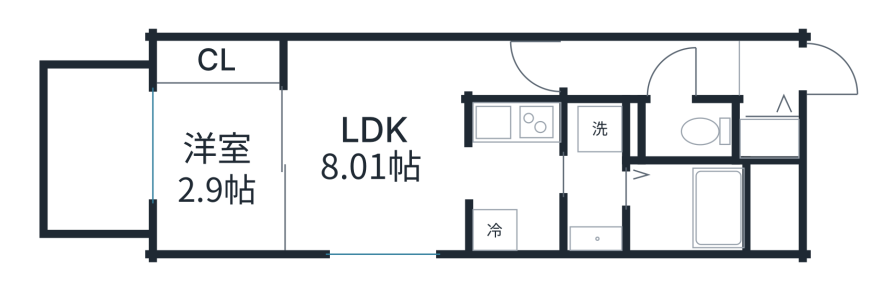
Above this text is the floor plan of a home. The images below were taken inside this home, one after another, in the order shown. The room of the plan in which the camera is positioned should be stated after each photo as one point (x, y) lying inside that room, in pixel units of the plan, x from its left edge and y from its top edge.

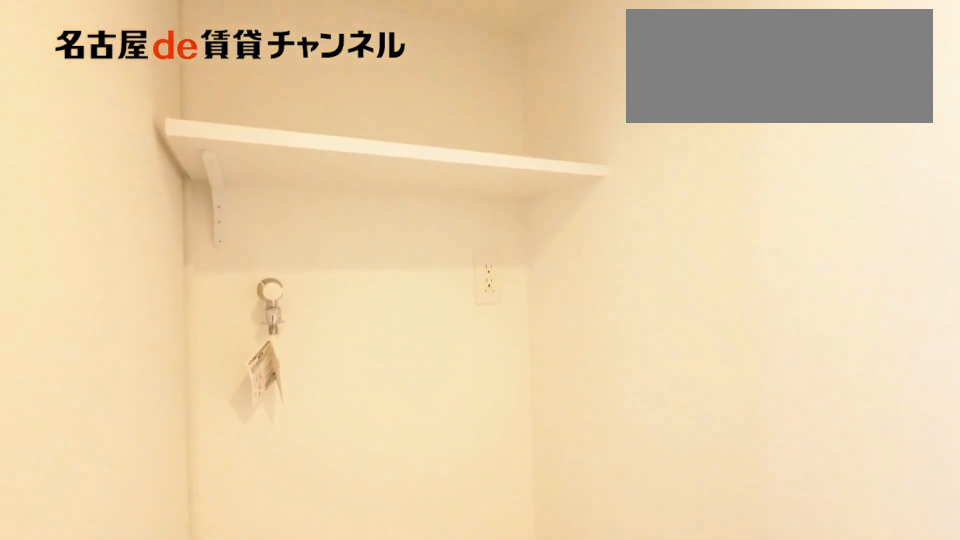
(593, 131)
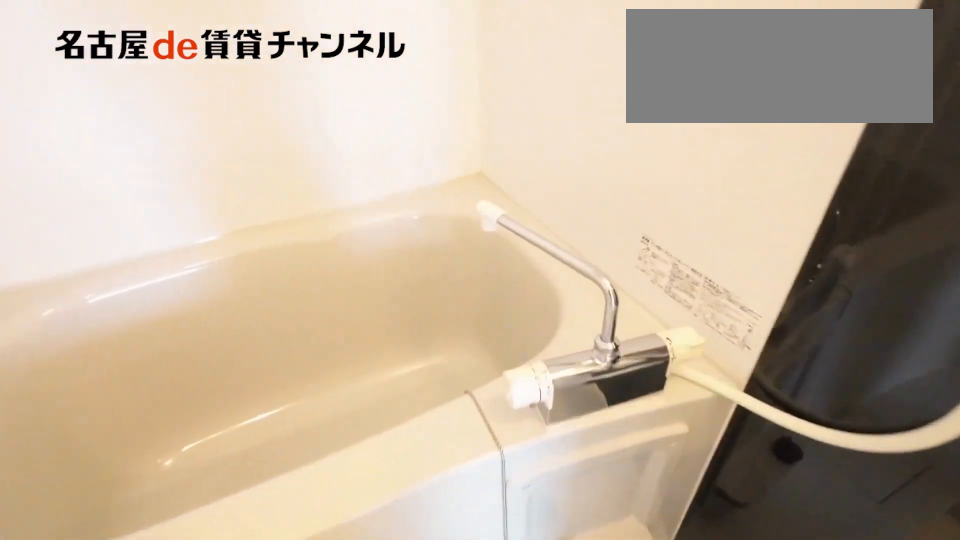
(688, 213)
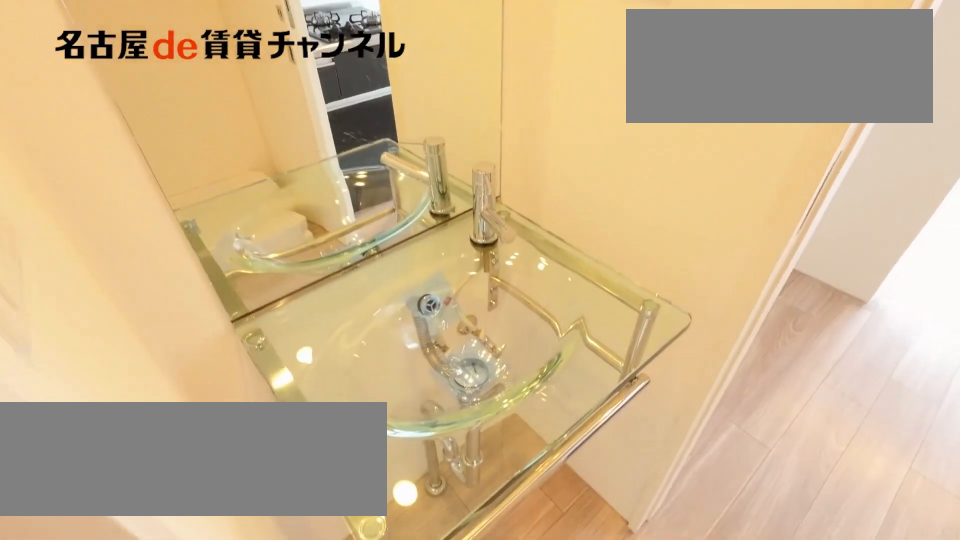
(596, 231)
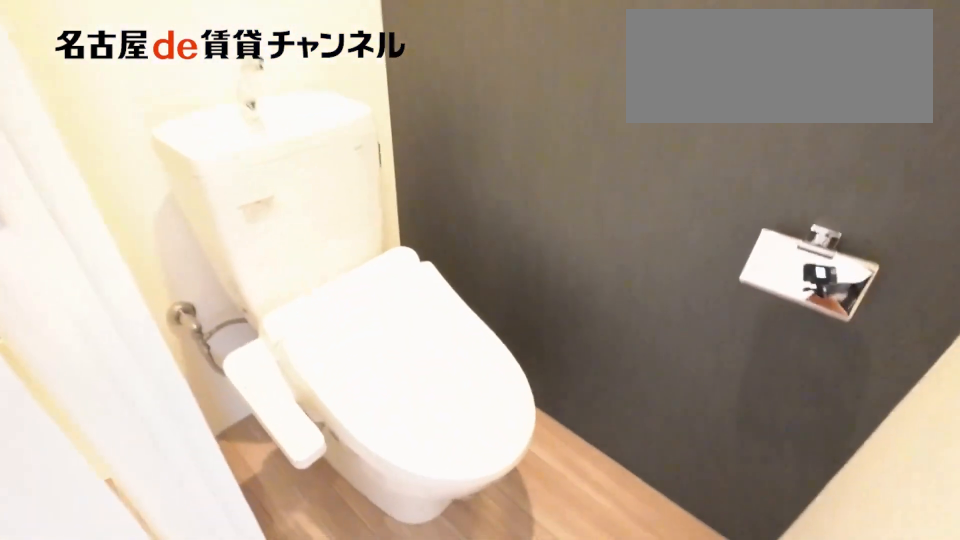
(682, 135)
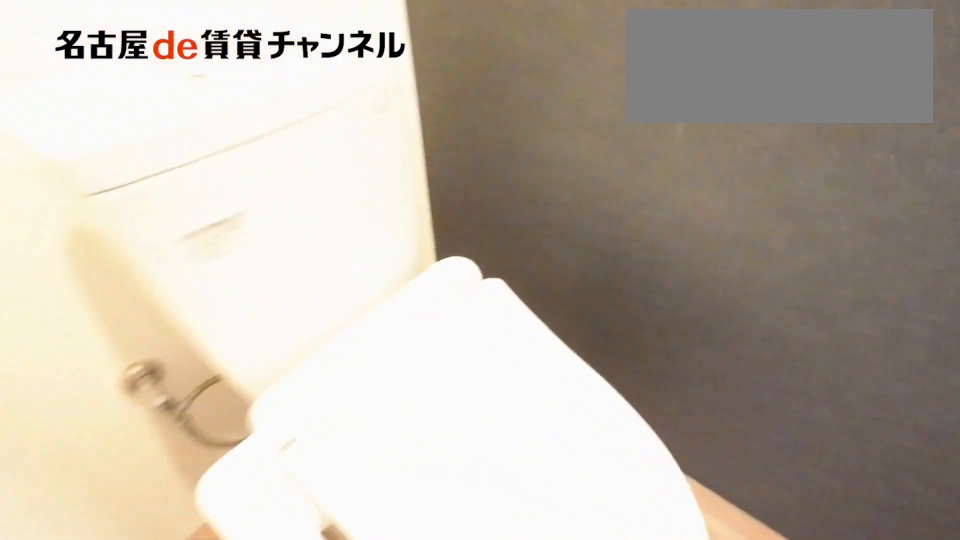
(683, 135)
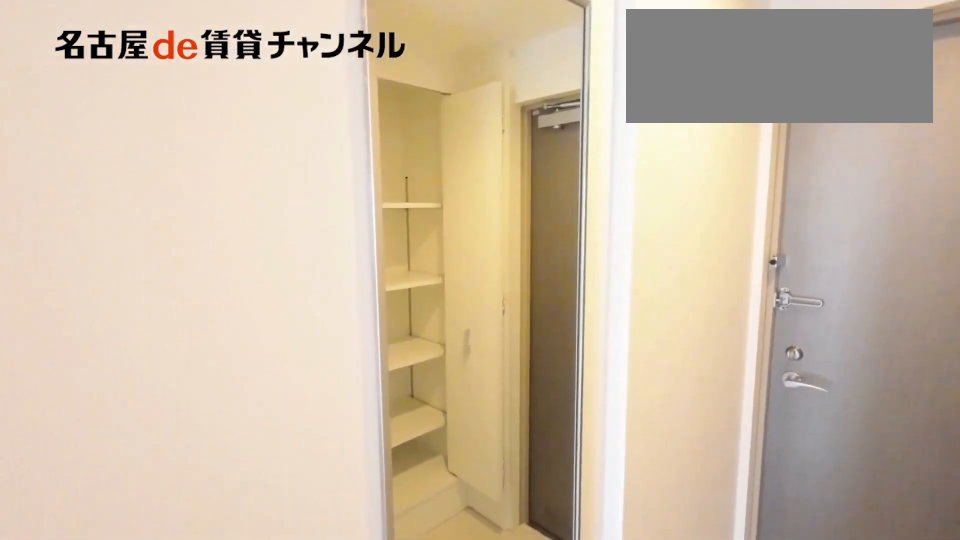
(772, 98)
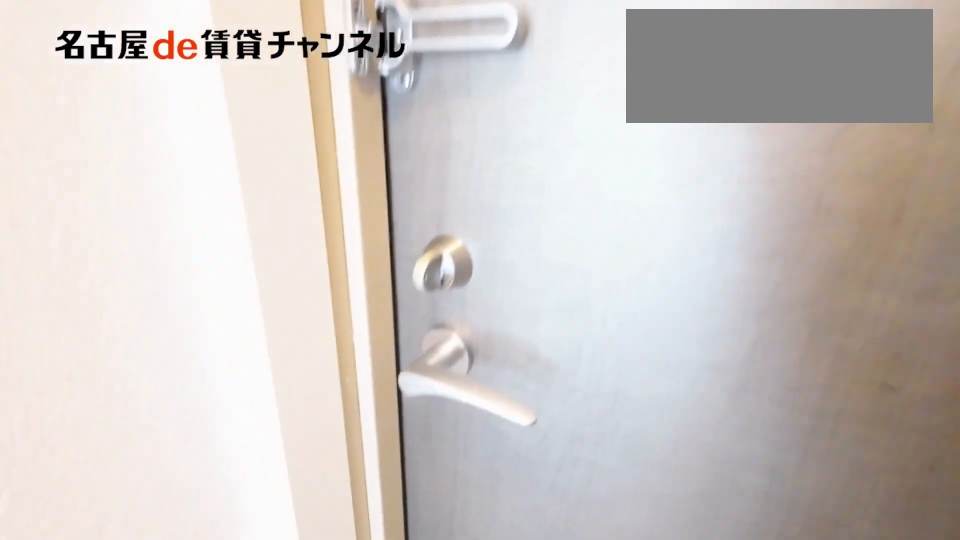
(772, 98)
